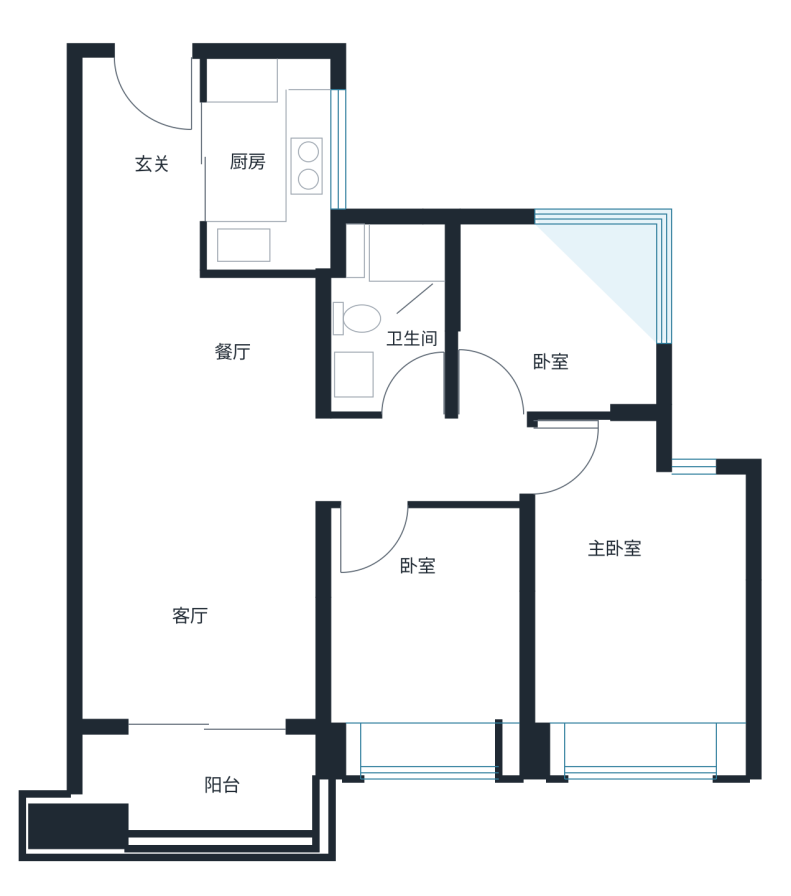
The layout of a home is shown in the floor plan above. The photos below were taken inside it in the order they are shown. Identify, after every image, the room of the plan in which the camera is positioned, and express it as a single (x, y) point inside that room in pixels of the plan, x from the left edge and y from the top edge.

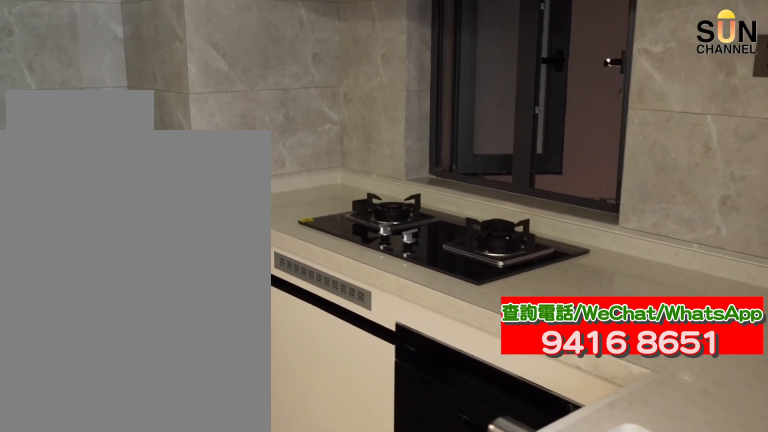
(268, 161)
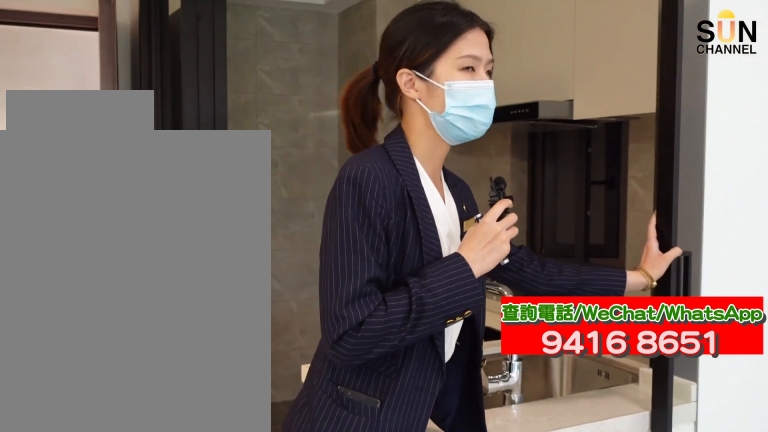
(268, 161)
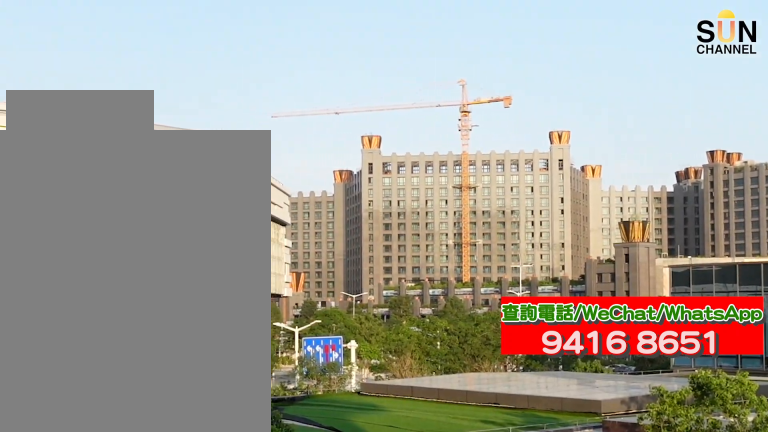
(201, 787)
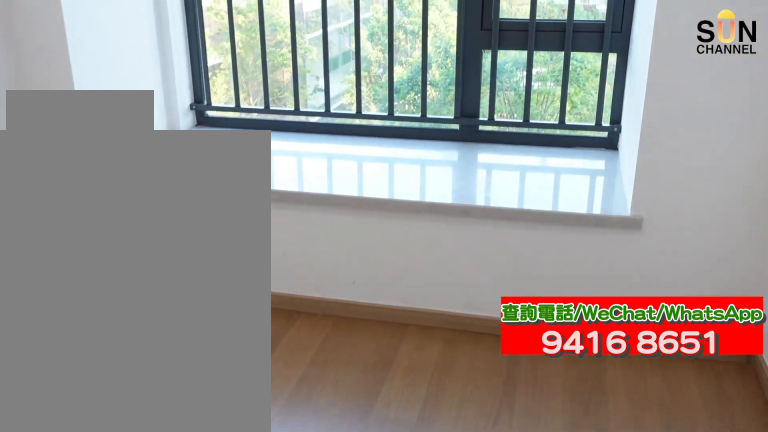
(434, 643)
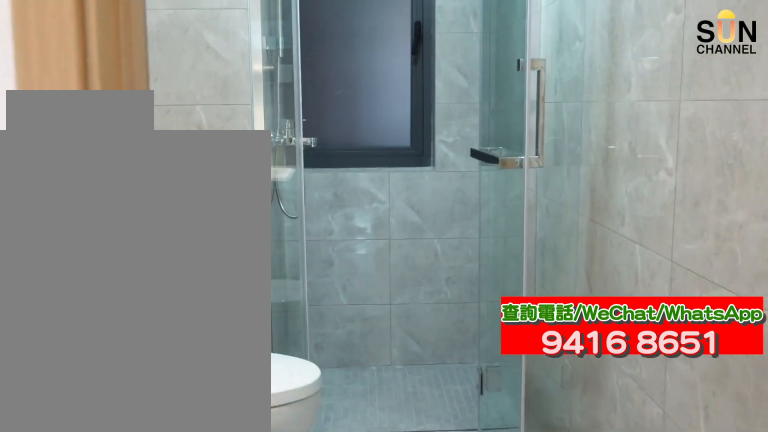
(388, 314)
